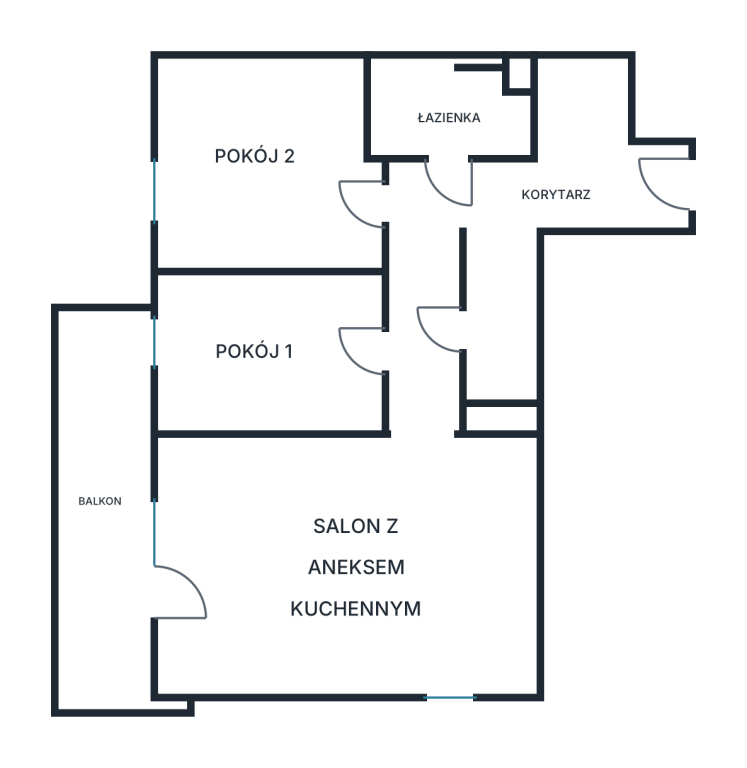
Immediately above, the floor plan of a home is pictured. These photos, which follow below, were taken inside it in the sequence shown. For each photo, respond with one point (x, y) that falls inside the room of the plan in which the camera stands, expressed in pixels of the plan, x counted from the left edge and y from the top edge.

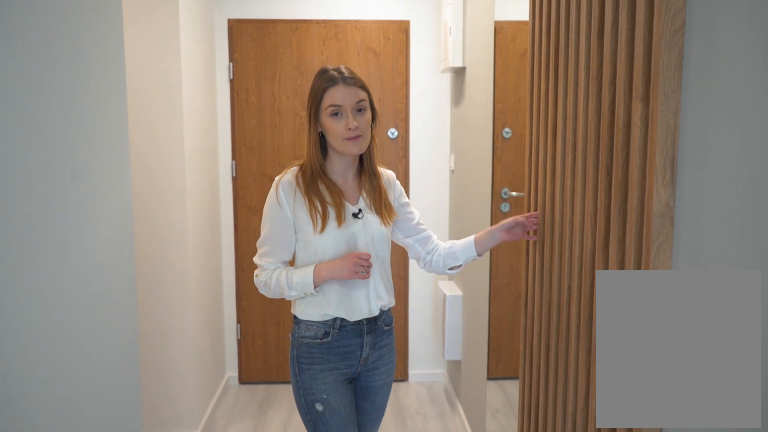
(505, 224)
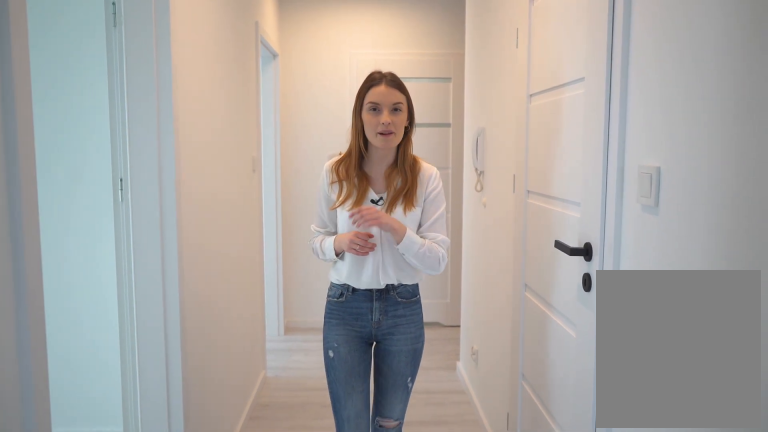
(504, 224)
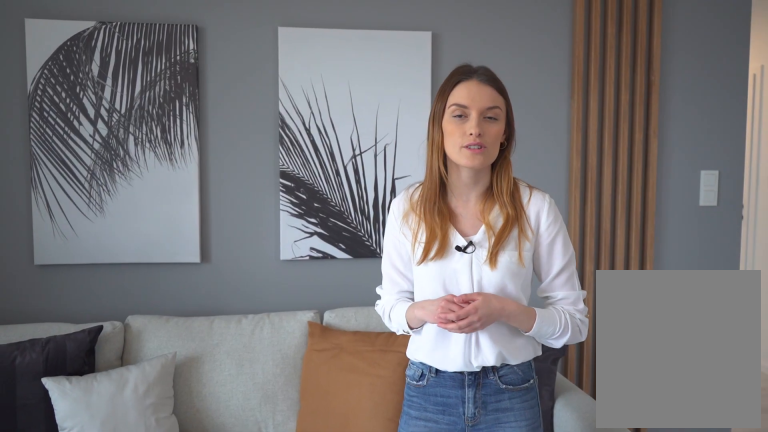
(348, 565)
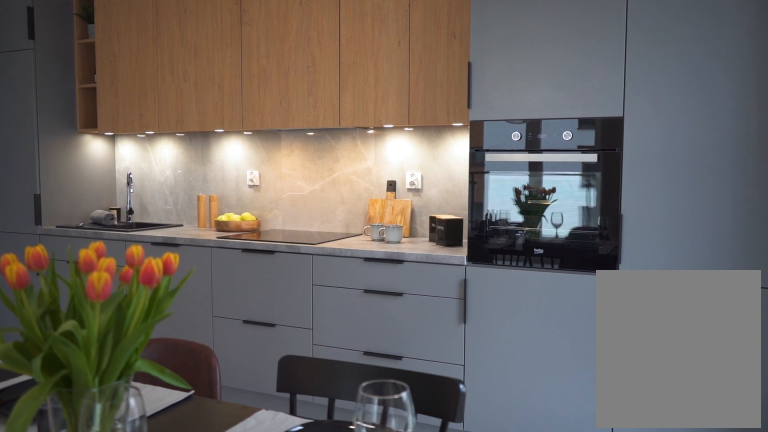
(344, 565)
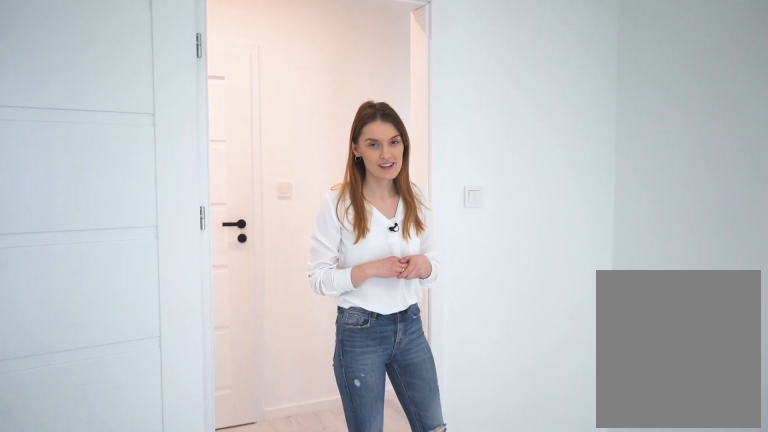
(265, 353)
